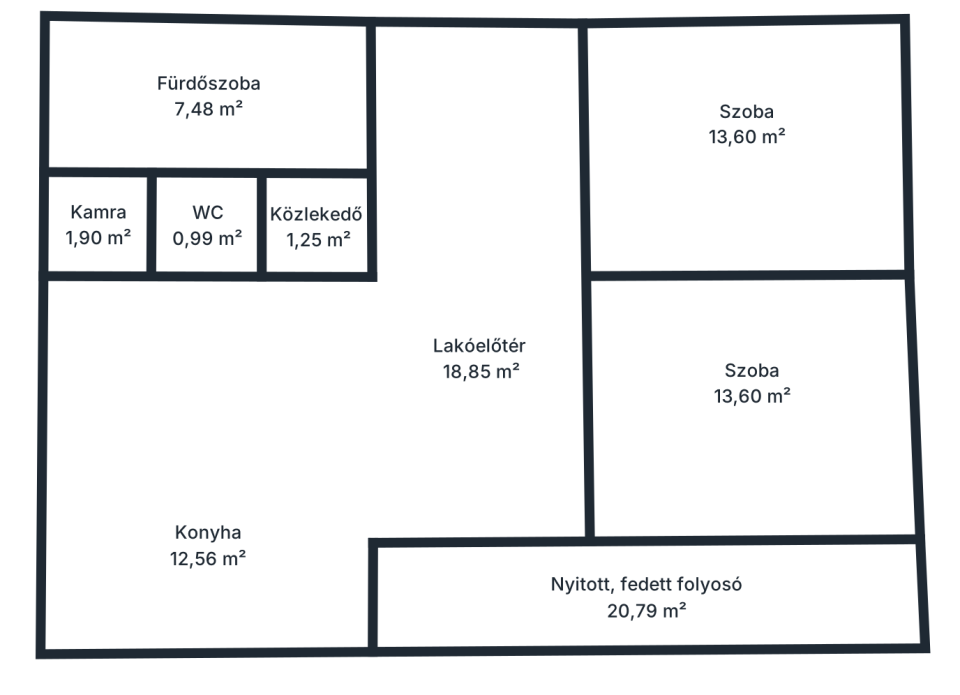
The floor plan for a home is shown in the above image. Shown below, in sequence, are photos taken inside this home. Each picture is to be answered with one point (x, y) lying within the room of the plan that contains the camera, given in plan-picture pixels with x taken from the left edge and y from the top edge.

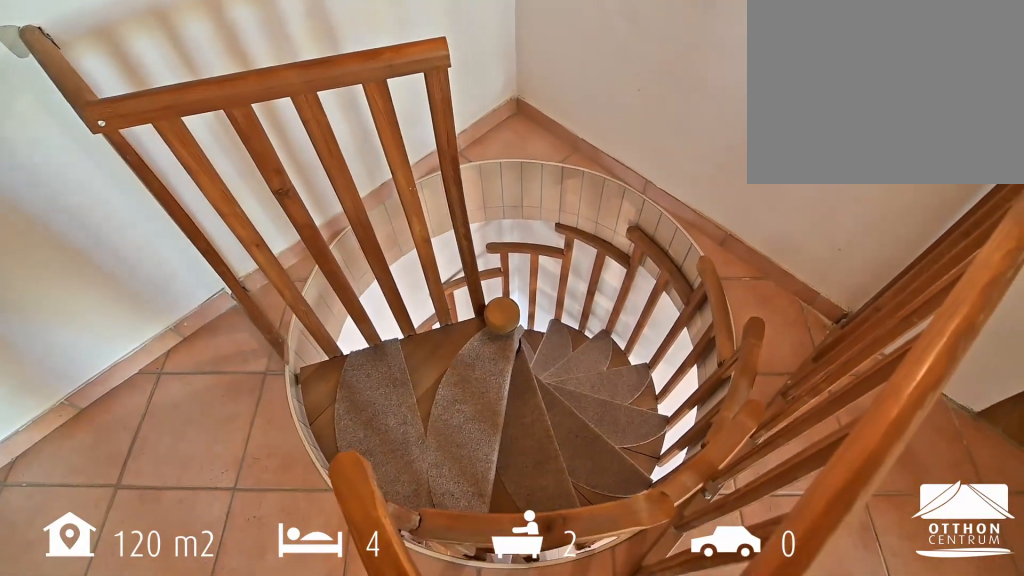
(444, 509)
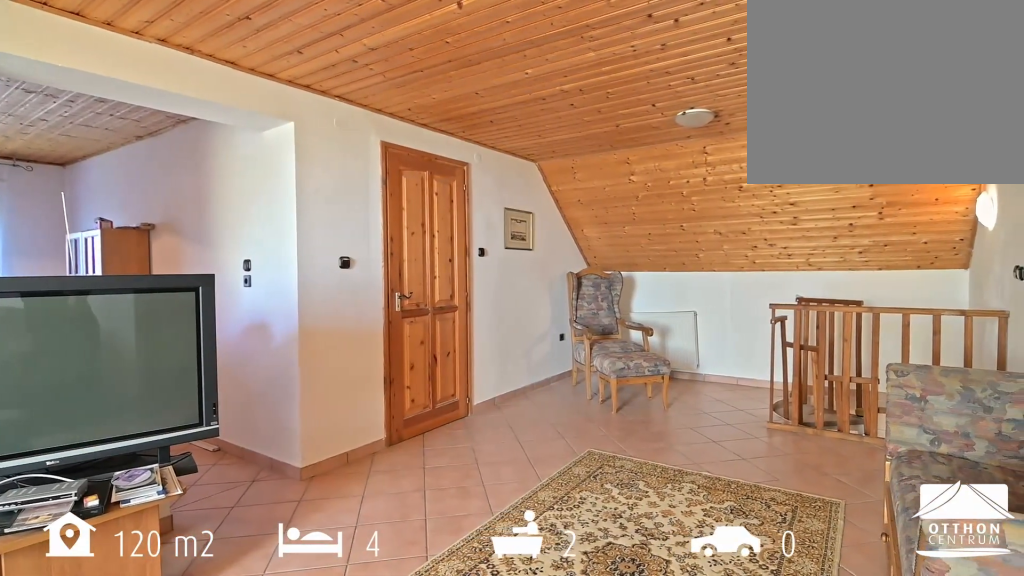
(479, 334)
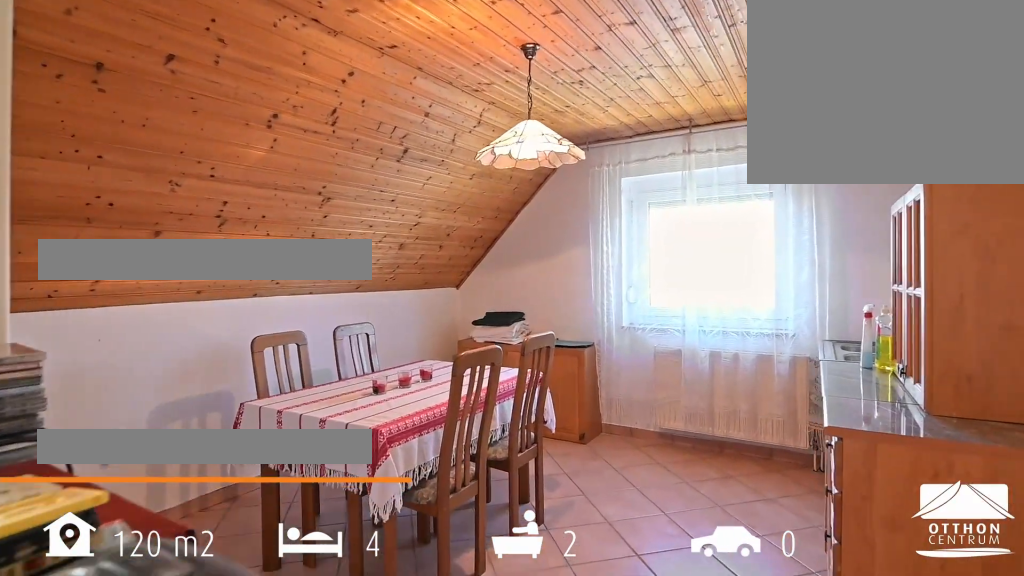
(207, 571)
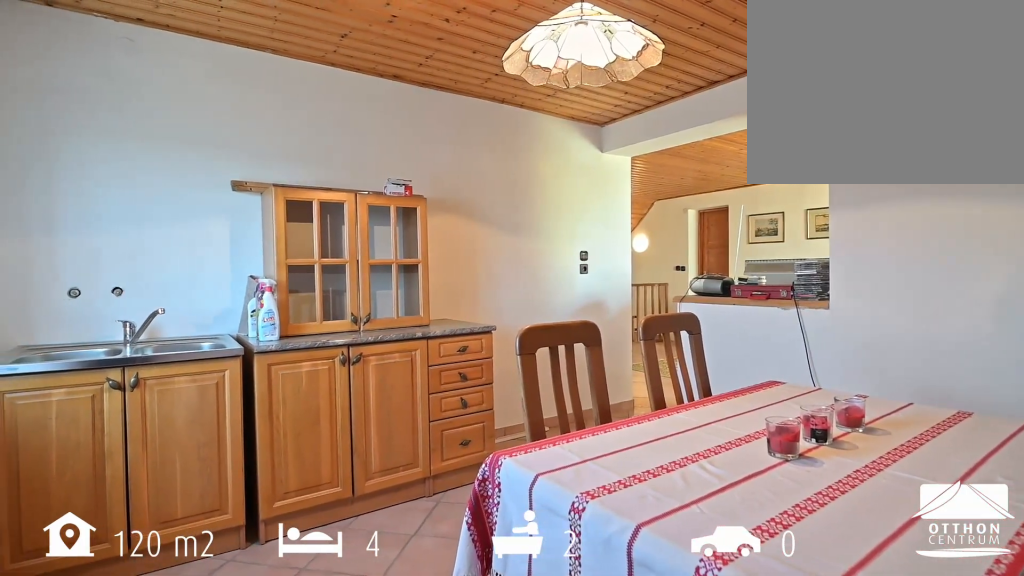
(207, 571)
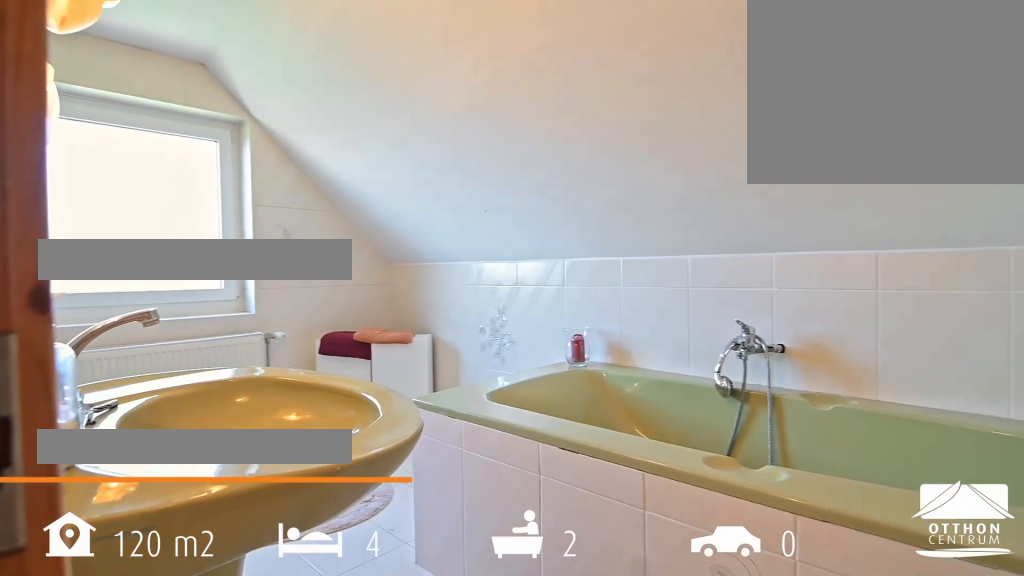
(215, 125)
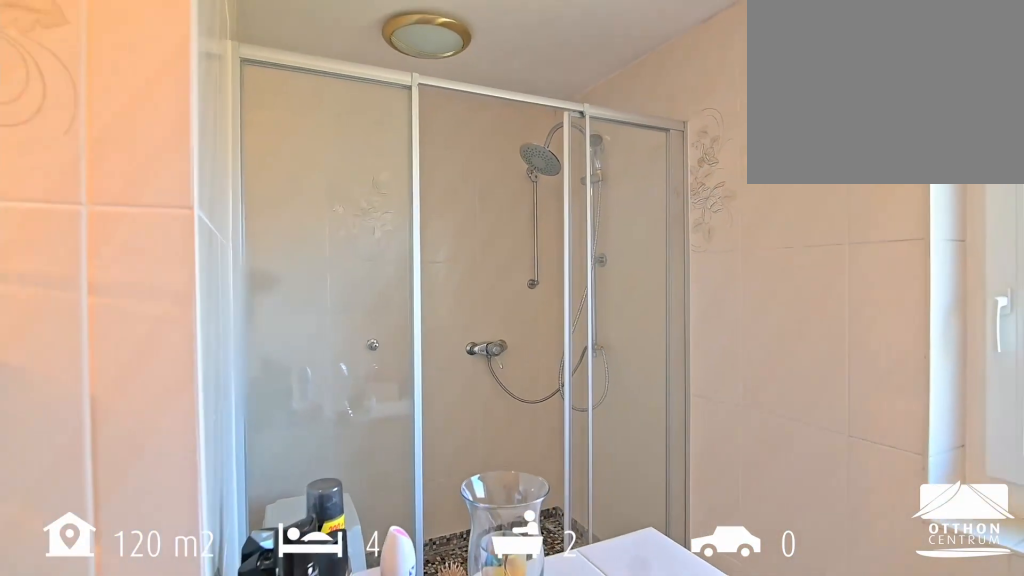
(214, 125)
